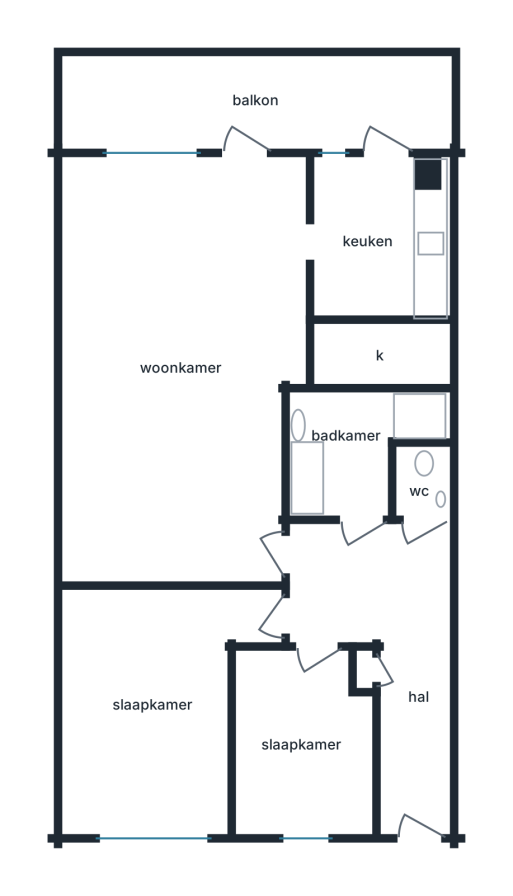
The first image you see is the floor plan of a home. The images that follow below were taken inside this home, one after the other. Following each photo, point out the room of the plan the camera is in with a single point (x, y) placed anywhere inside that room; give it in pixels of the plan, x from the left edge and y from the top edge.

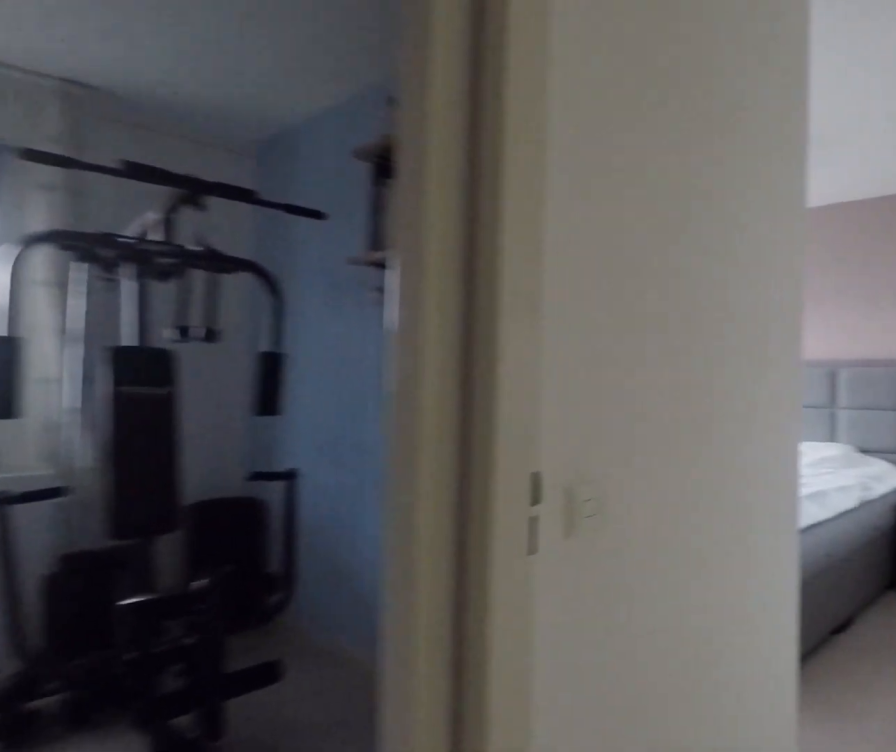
(385, 644)
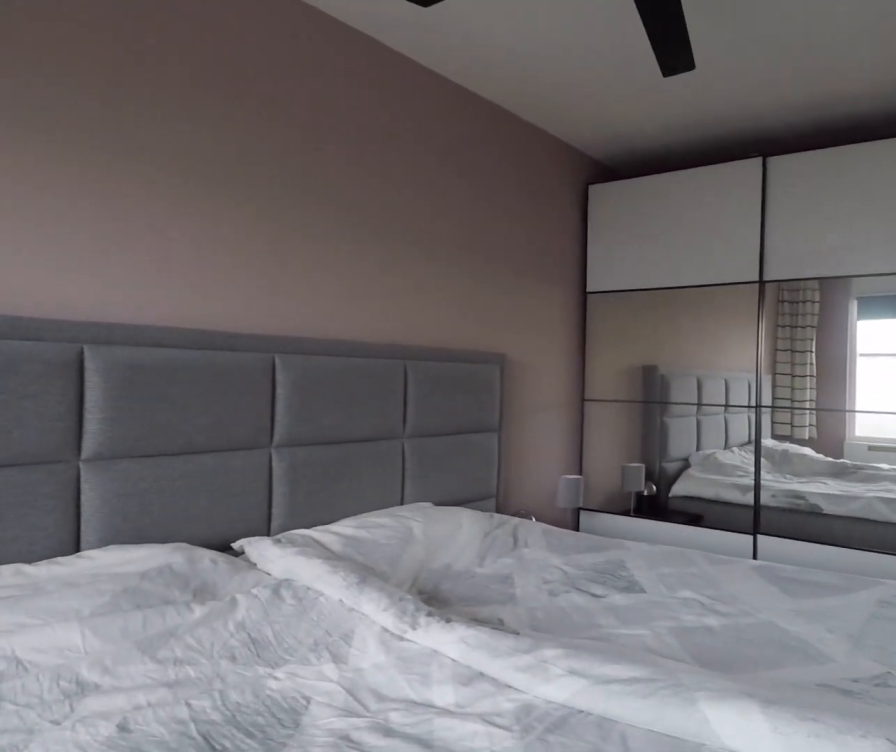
(154, 707)
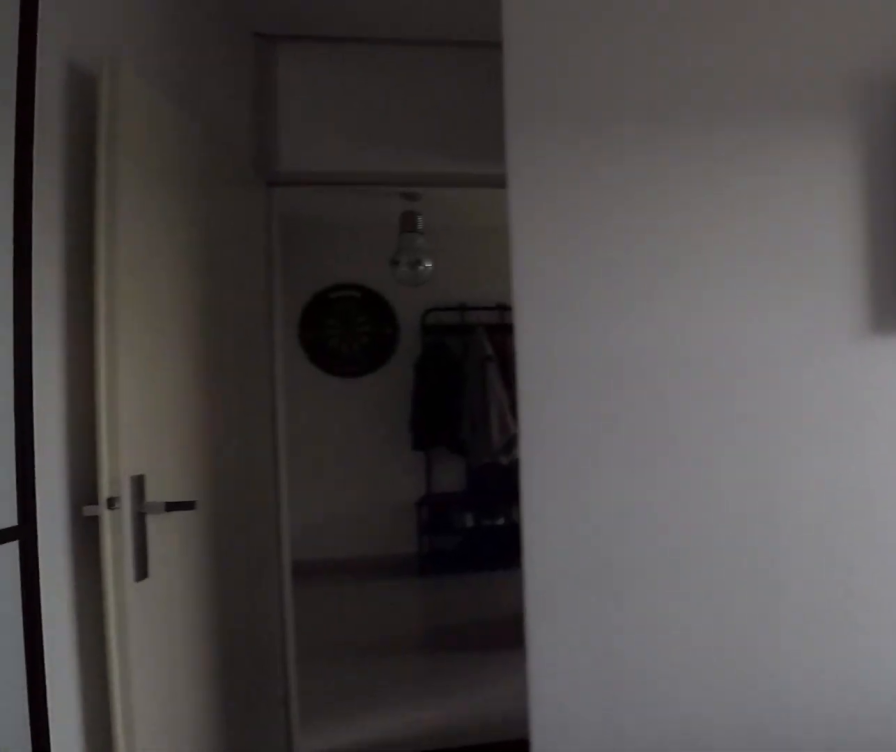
(154, 707)
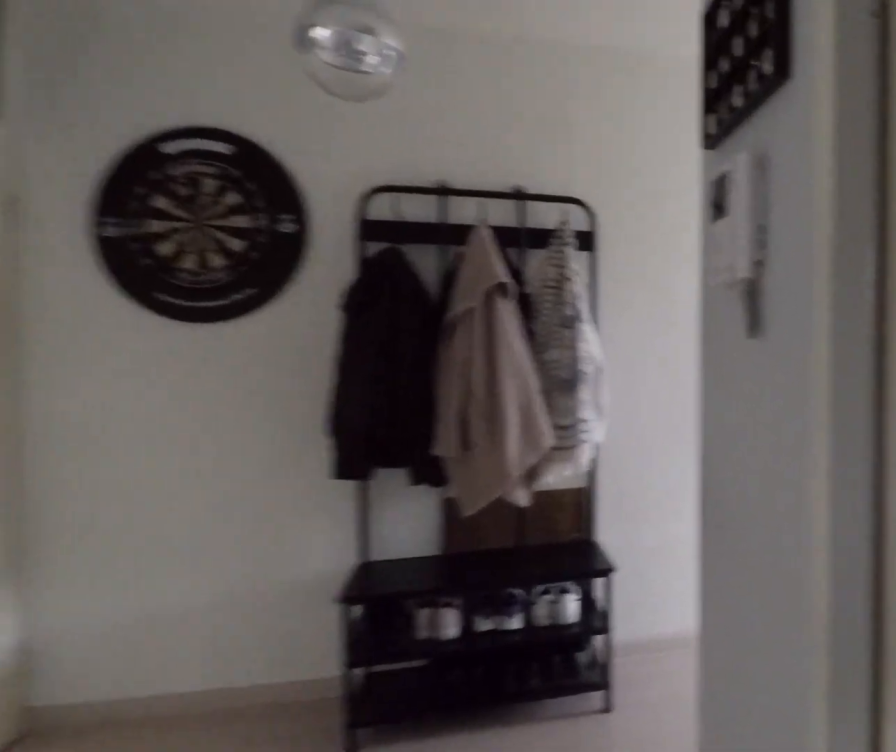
(385, 643)
